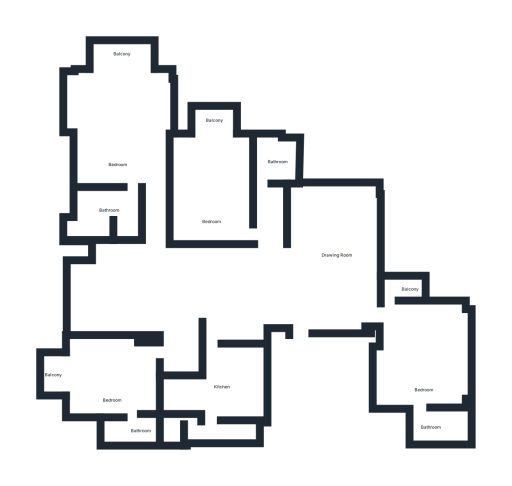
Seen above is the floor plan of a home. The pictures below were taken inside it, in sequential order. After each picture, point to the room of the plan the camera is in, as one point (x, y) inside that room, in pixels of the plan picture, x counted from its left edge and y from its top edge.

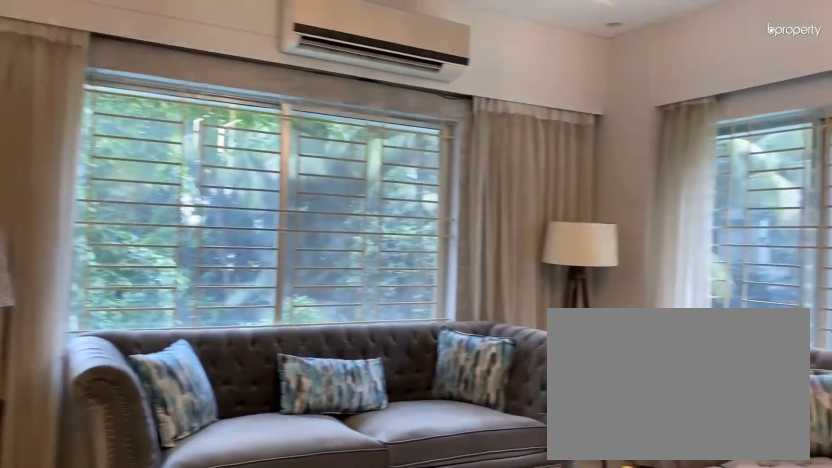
(337, 252)
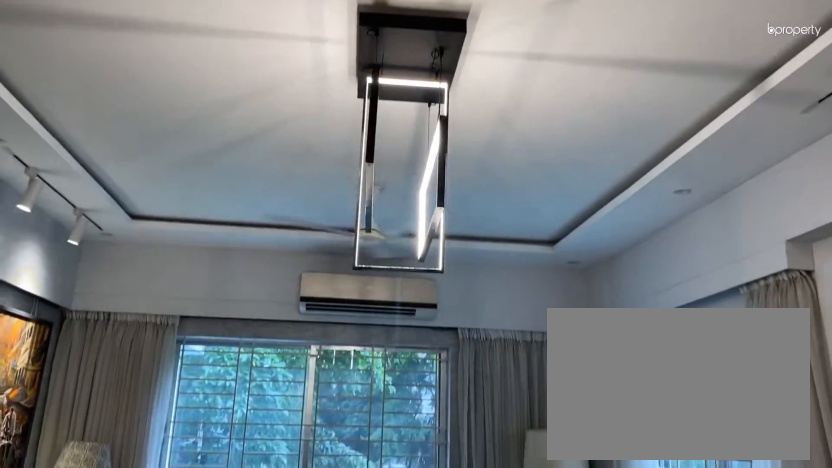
(337, 252)
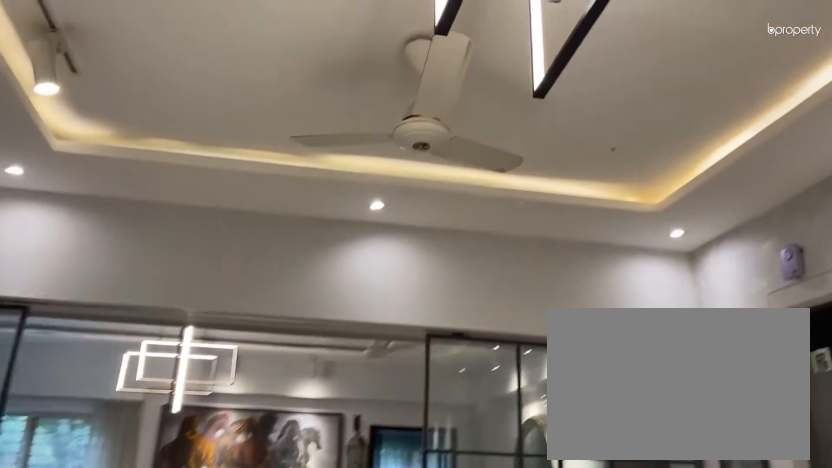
(180, 278)
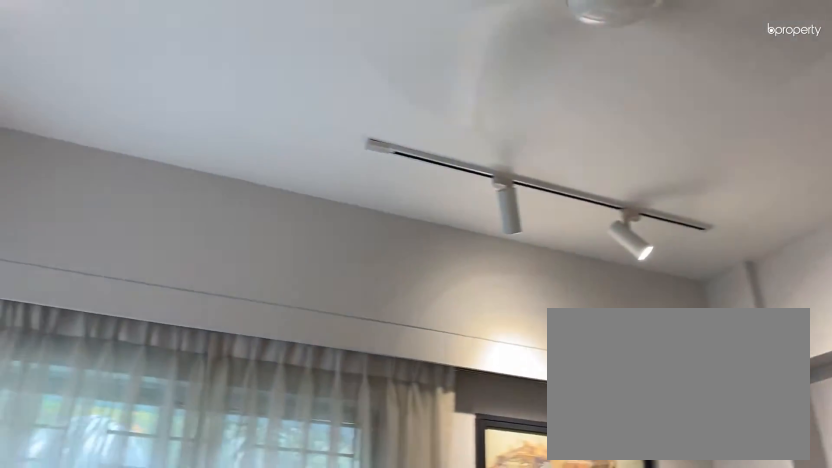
(423, 360)
